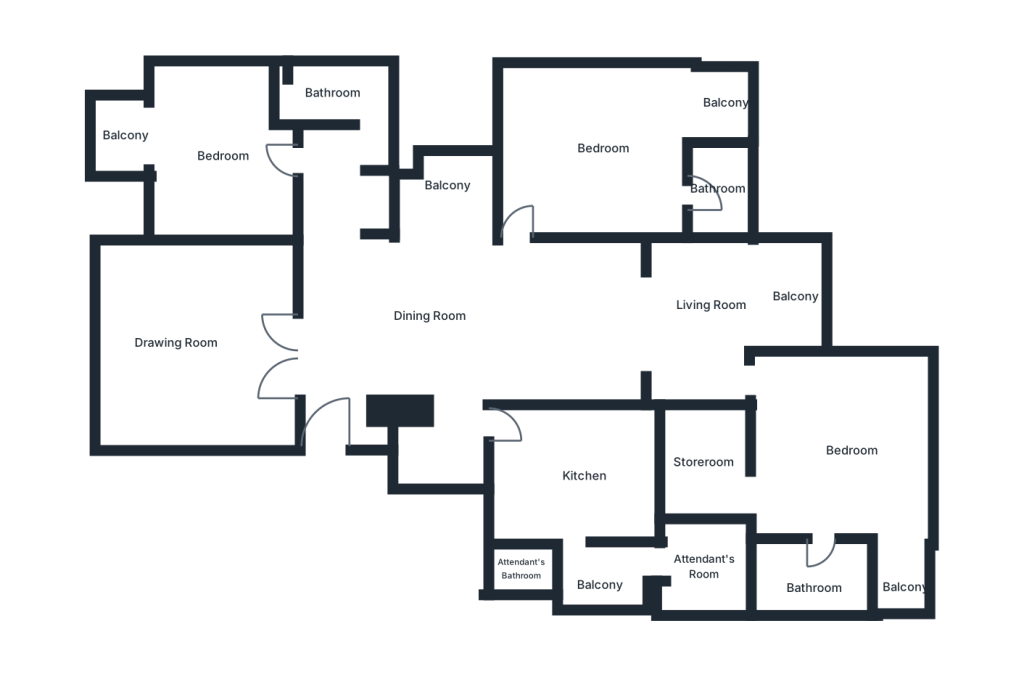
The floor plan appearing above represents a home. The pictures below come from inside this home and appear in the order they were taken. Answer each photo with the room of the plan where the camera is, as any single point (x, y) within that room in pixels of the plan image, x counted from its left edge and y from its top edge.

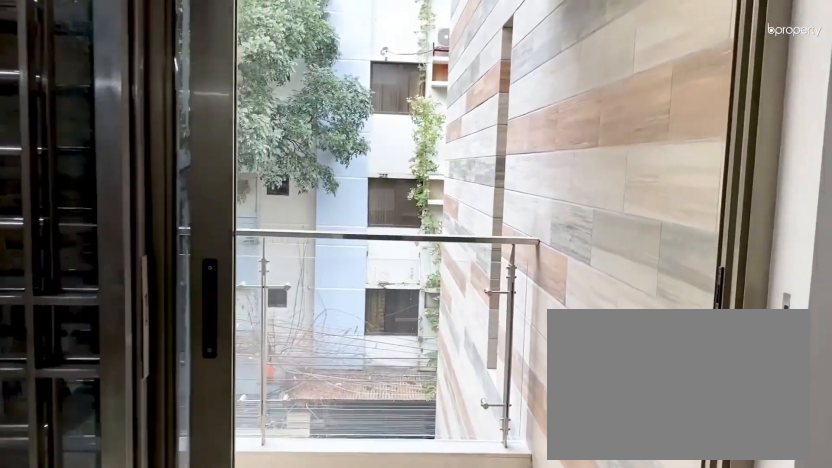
(752, 313)
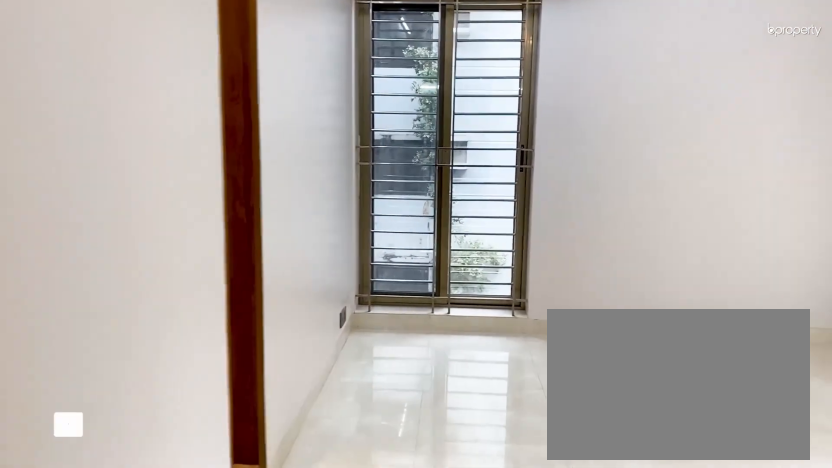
(841, 463)
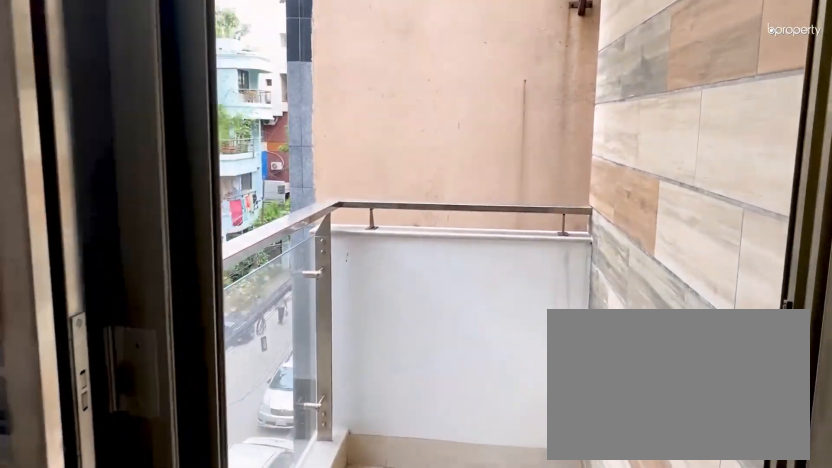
(894, 552)
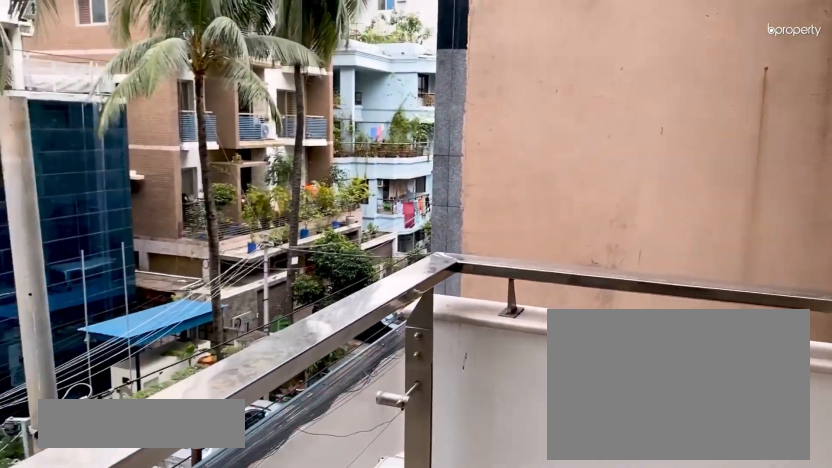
(892, 580)
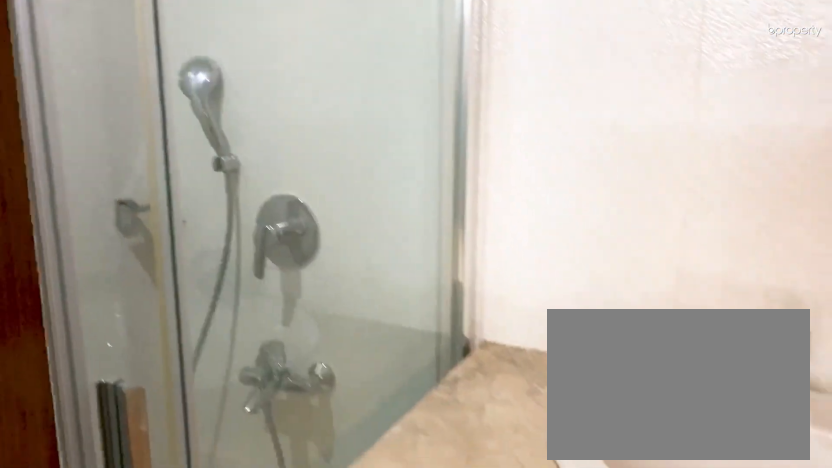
(796, 585)
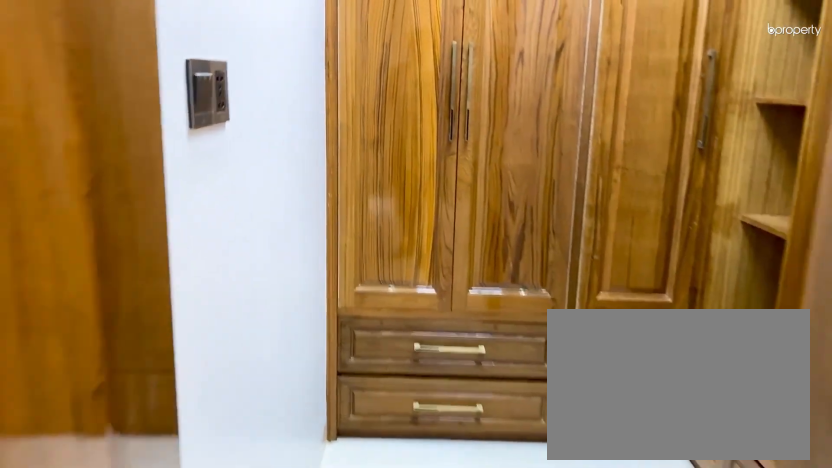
(737, 491)
